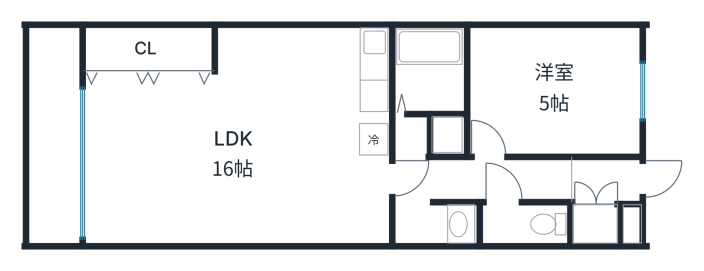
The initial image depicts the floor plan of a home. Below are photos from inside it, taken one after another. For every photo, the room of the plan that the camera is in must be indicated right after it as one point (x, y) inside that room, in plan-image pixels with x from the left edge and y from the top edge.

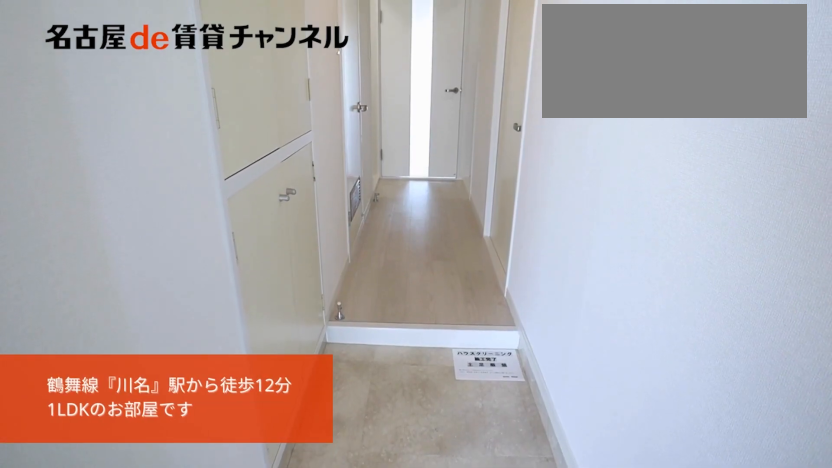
(607, 182)
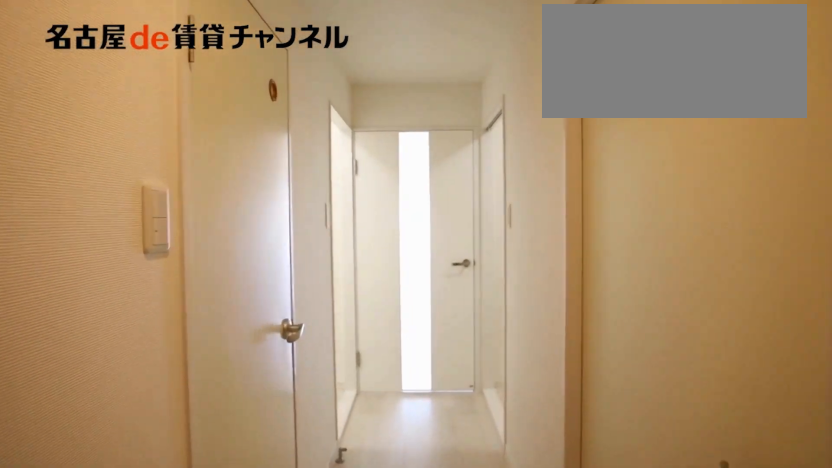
(607, 182)
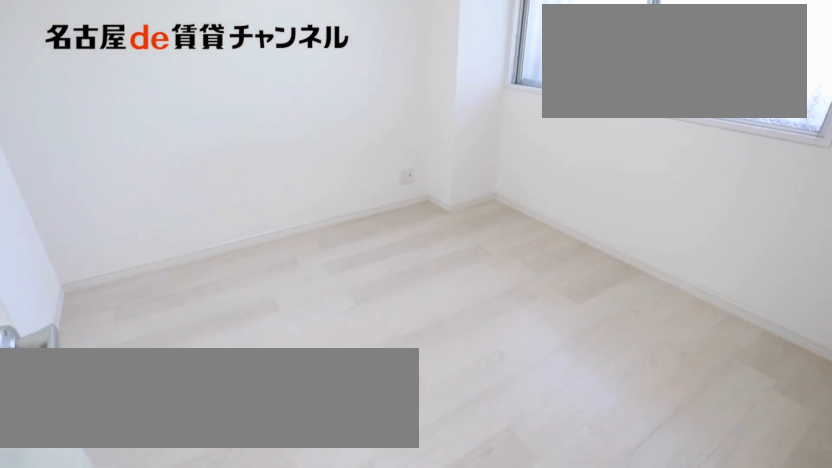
(555, 92)
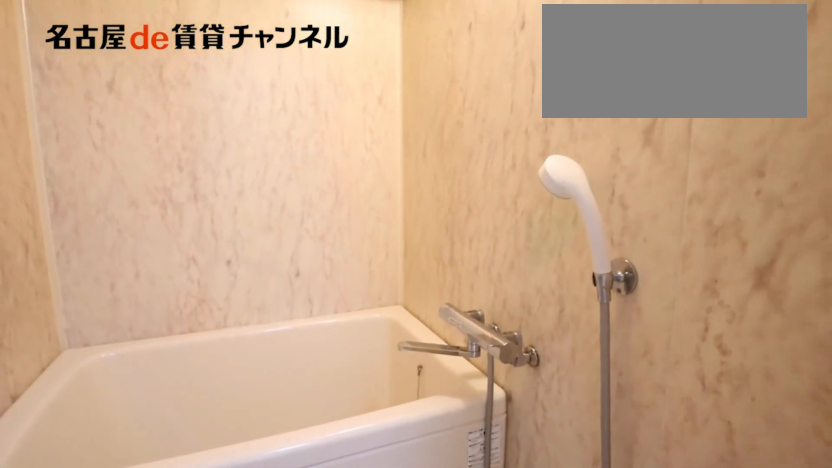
(429, 69)
